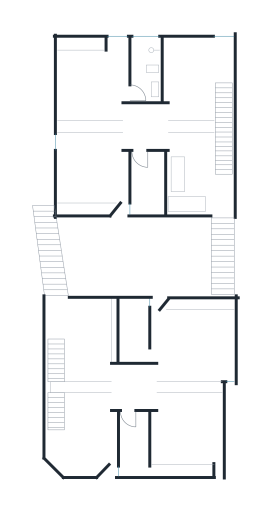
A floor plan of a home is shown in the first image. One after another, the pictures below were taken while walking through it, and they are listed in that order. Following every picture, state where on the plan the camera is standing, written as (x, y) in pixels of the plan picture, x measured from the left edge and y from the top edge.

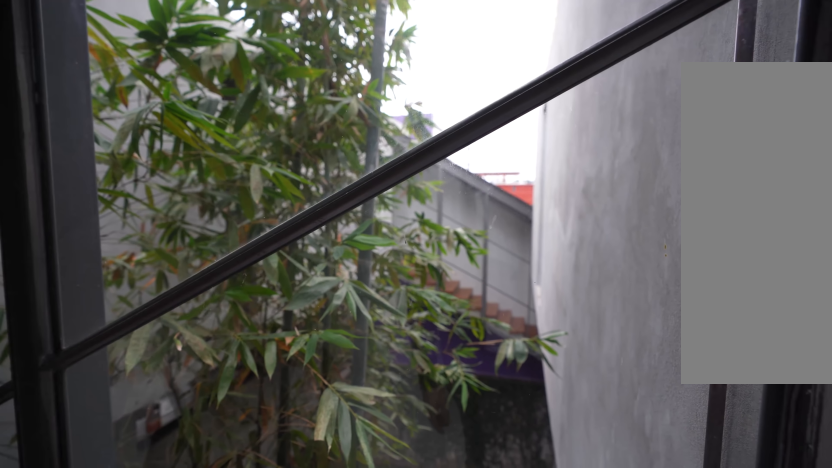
(225, 227)
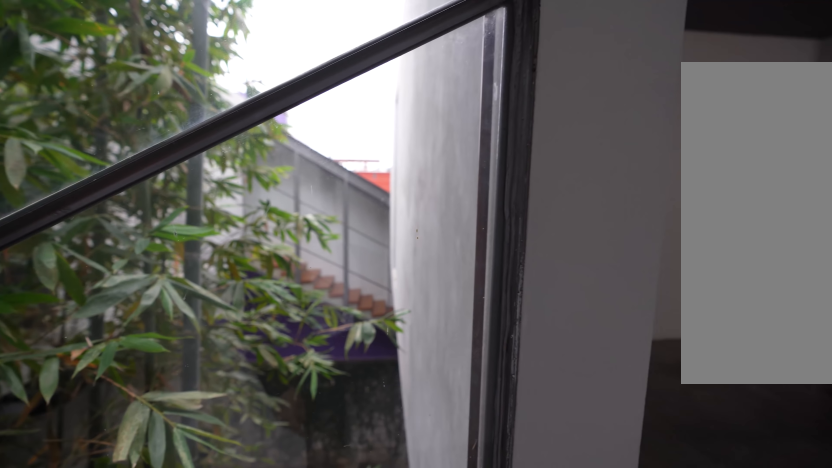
(221, 225)
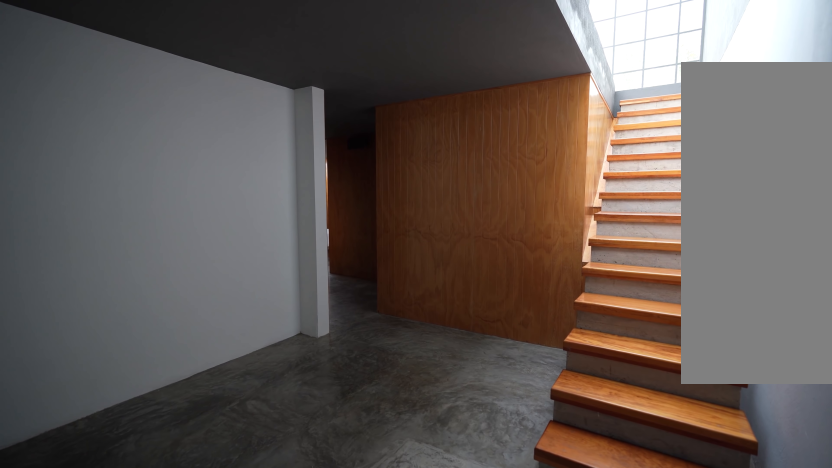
(221, 217)
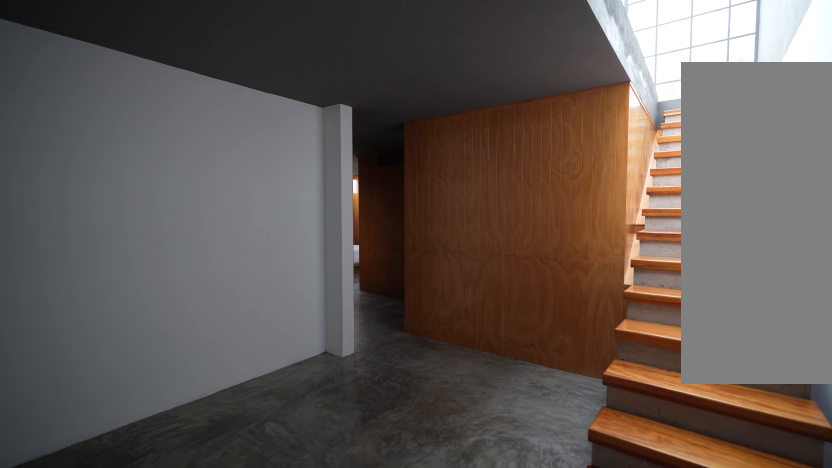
(221, 217)
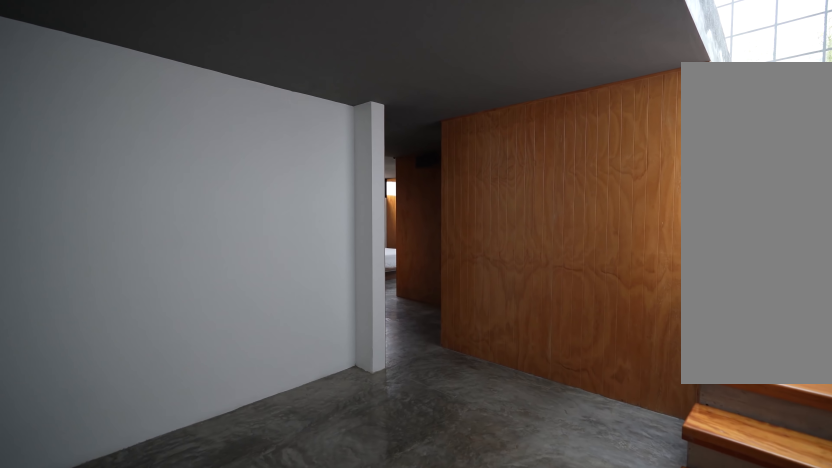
(221, 217)
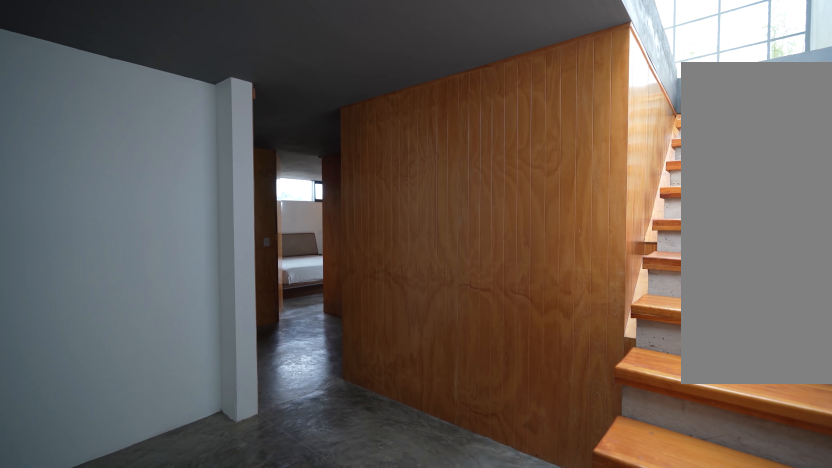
(221, 215)
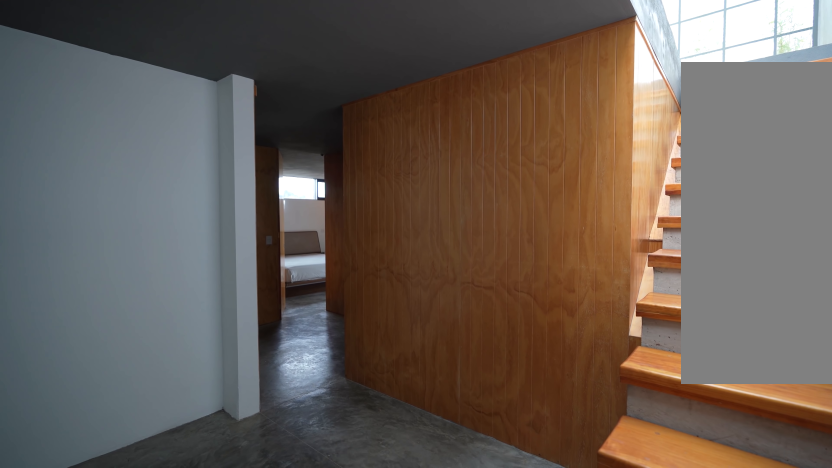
(221, 213)
